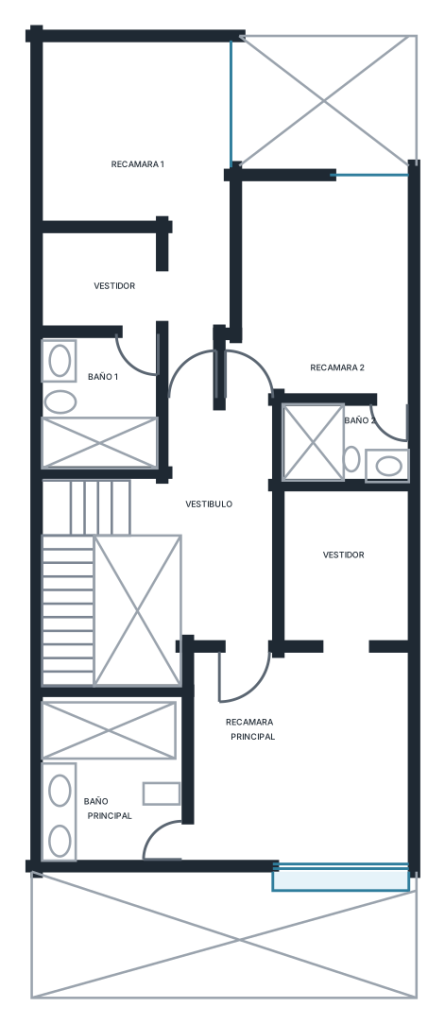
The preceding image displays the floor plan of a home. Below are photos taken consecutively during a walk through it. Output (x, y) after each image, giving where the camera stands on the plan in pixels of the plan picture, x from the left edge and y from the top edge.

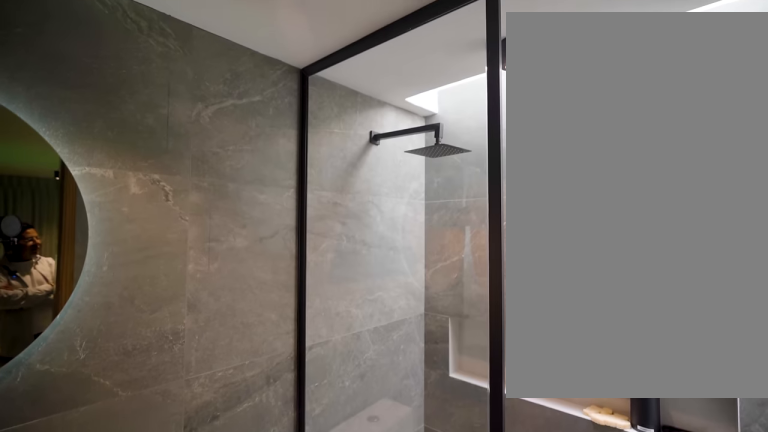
(388, 417)
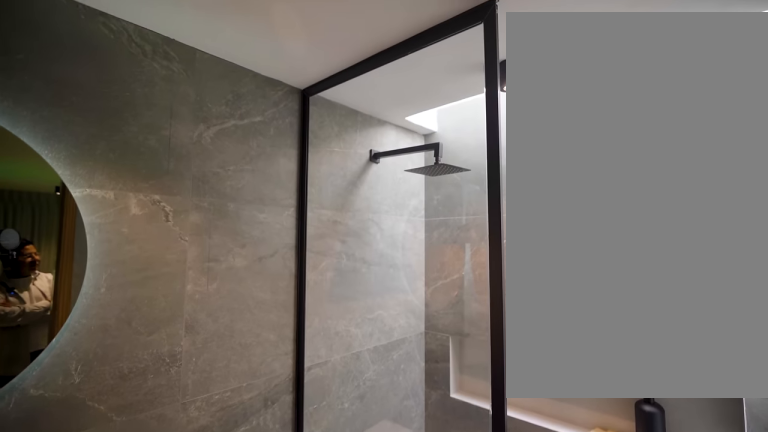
(389, 417)
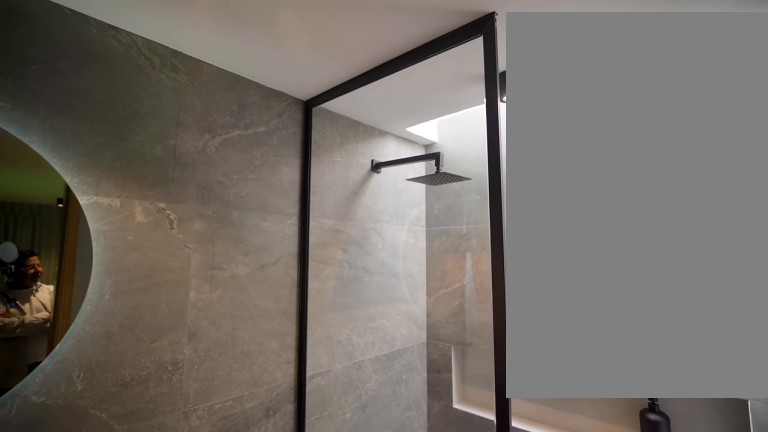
(389, 417)
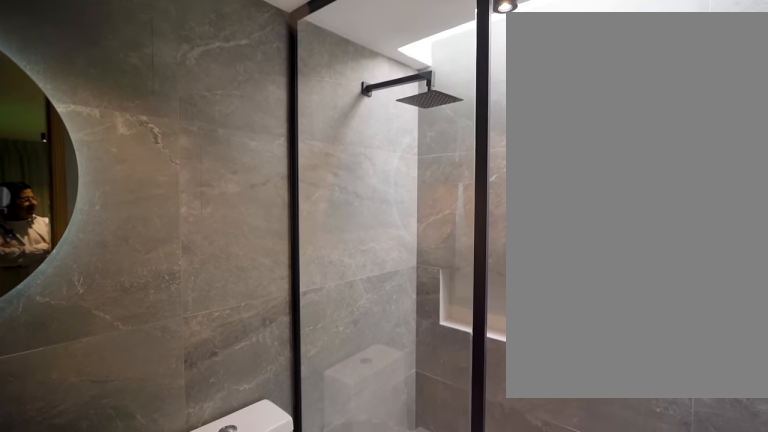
(388, 417)
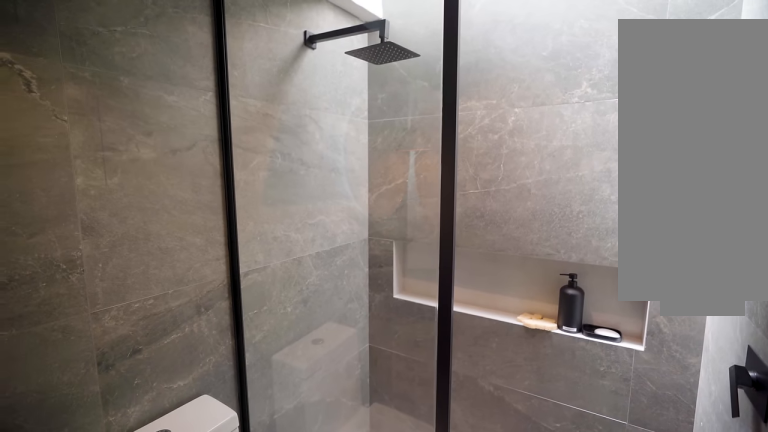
(387, 421)
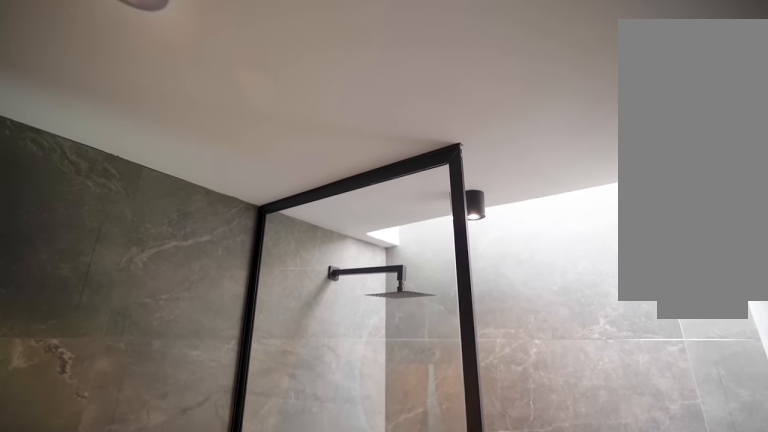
(375, 437)
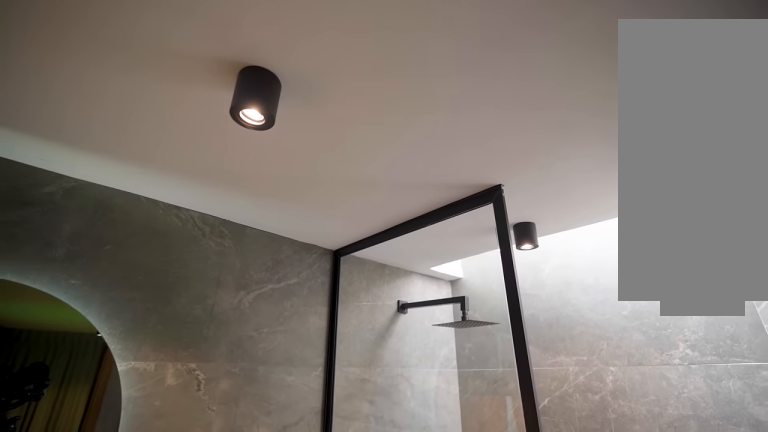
(380, 429)
